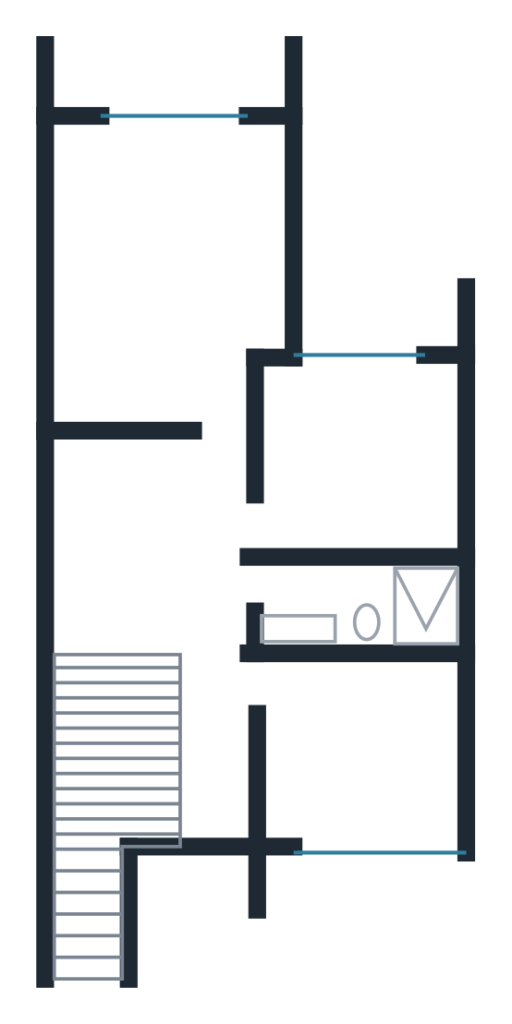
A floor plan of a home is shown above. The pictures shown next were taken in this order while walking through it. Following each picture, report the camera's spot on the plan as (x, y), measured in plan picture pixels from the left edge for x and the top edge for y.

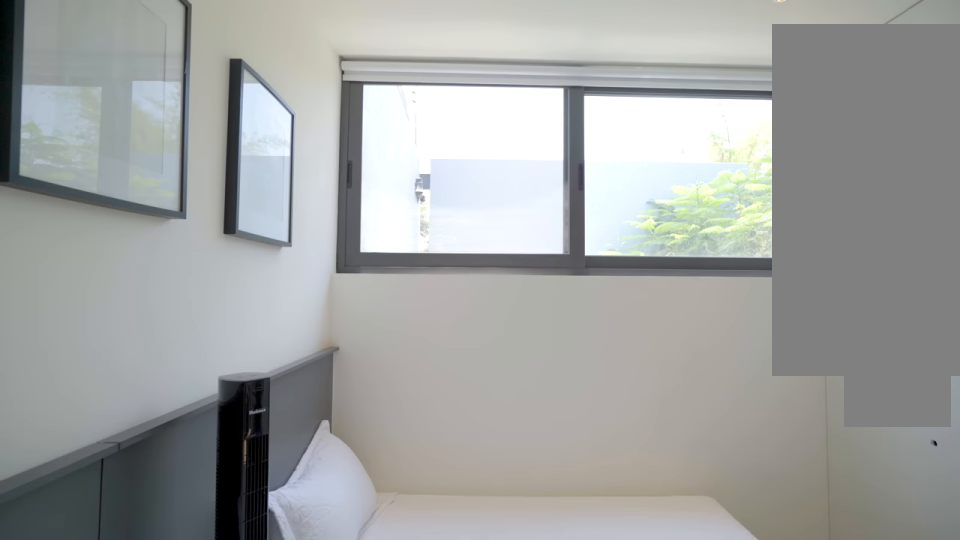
(308, 775)
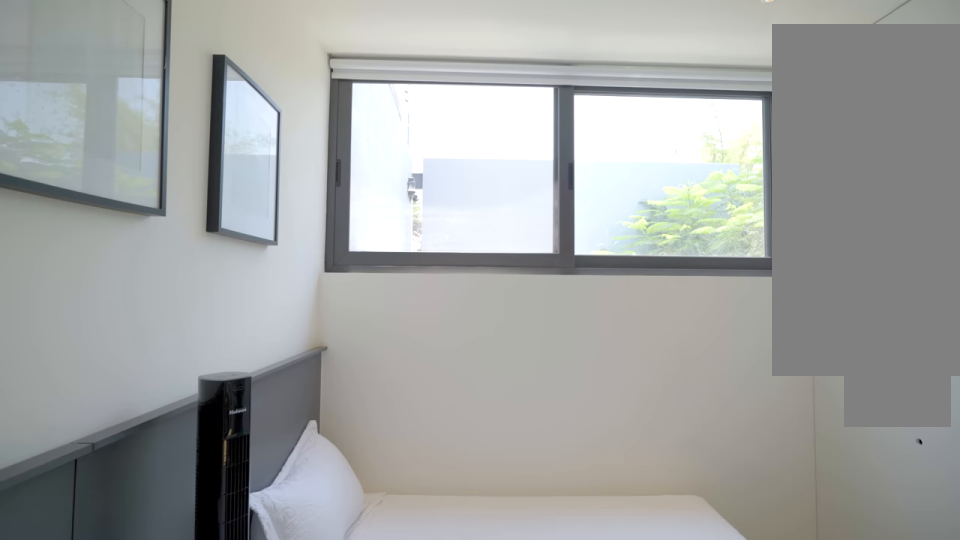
(307, 777)
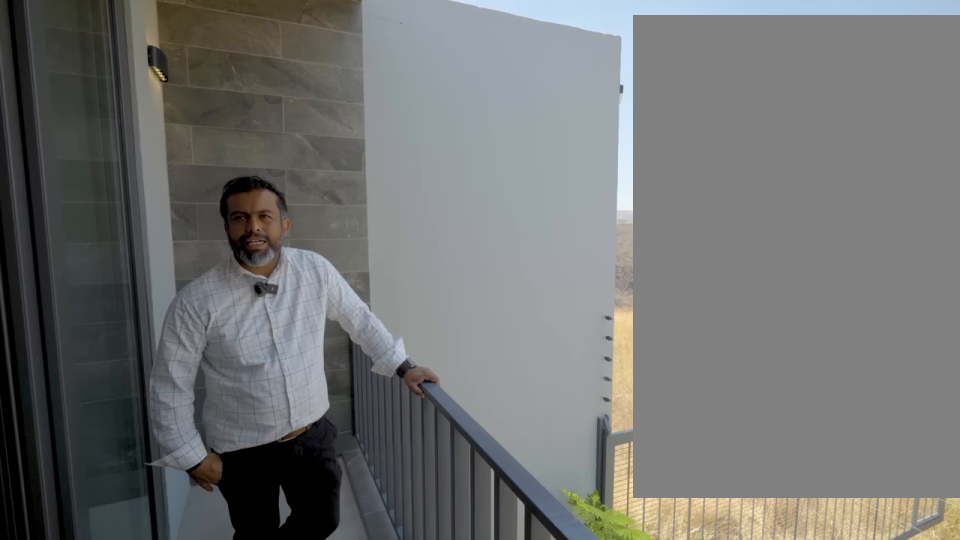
(193, 86)
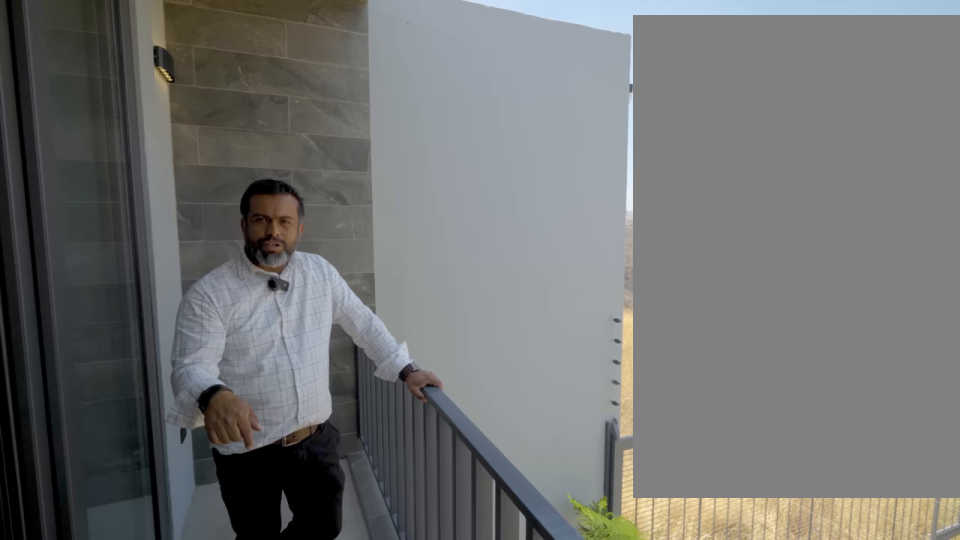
(193, 86)
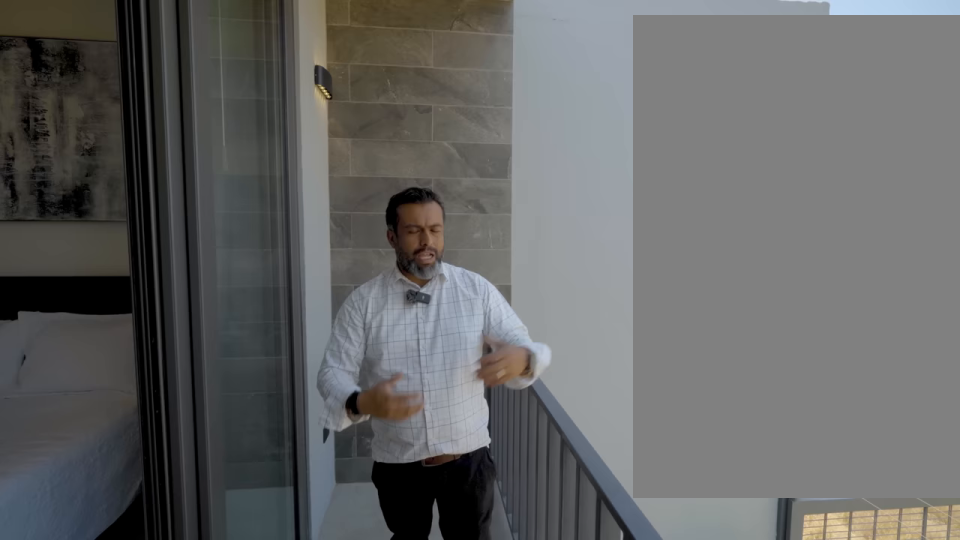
(192, 87)
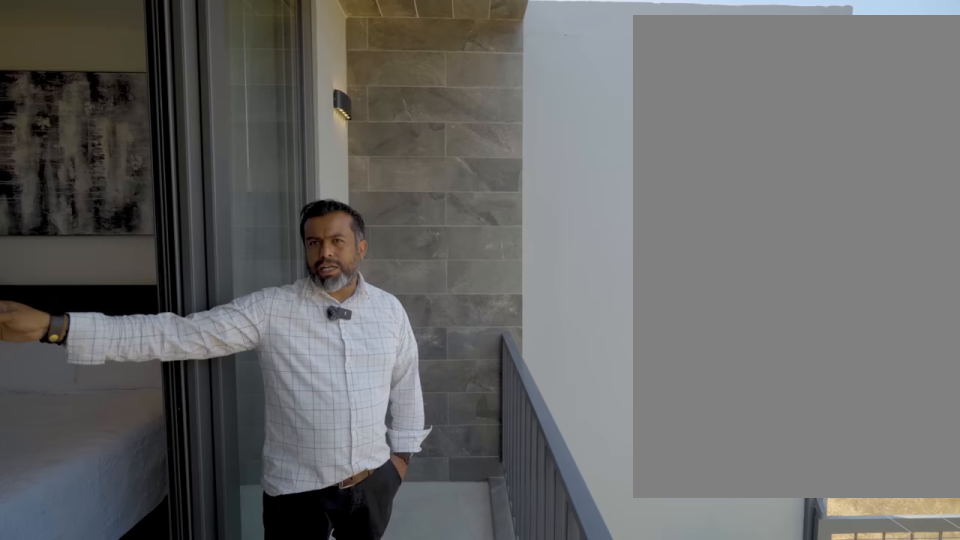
(192, 87)
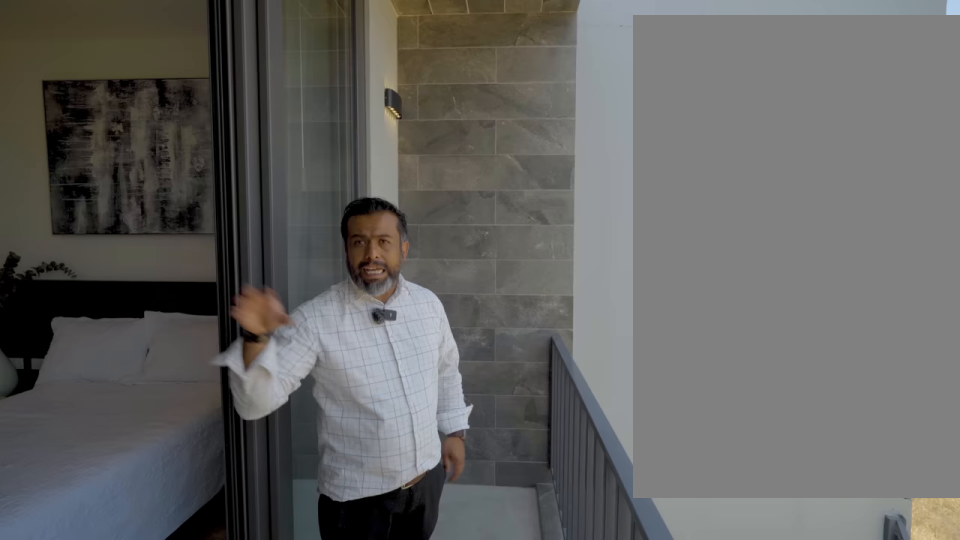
(194, 86)
